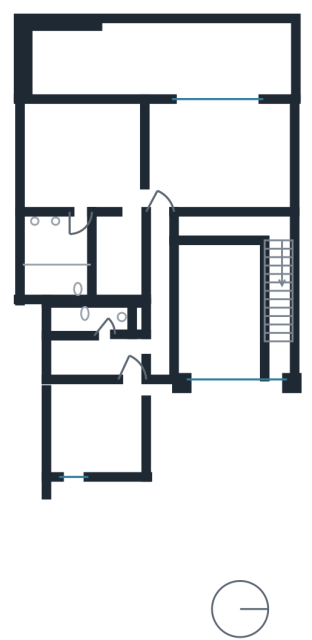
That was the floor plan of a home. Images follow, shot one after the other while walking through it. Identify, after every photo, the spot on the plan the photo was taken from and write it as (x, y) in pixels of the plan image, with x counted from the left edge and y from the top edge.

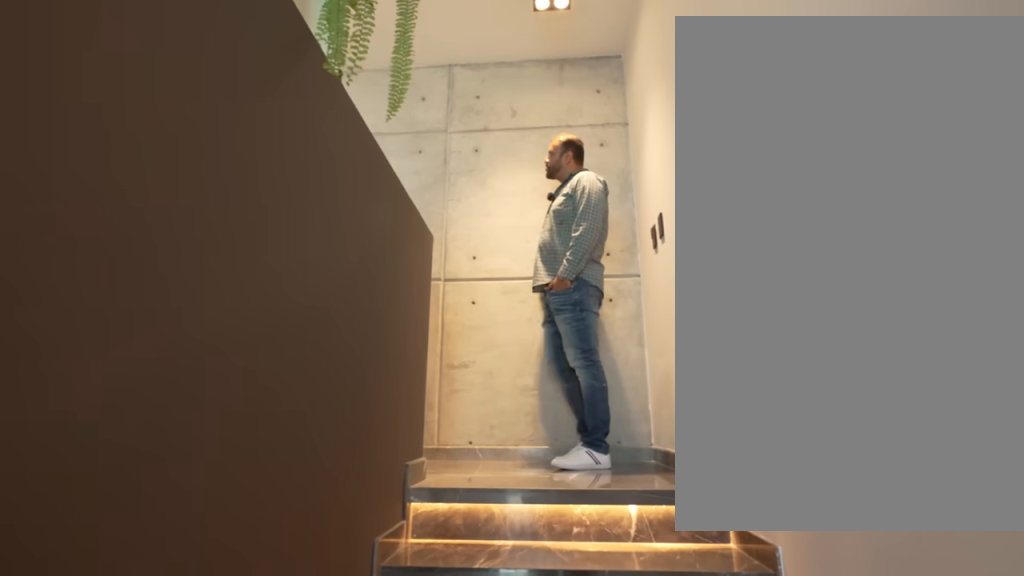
(278, 278)
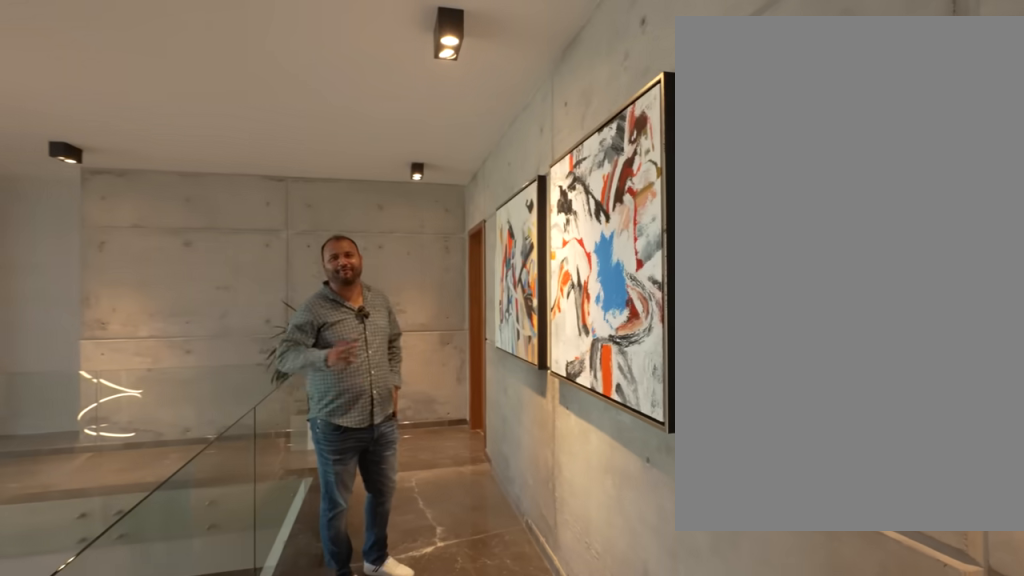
(274, 227)
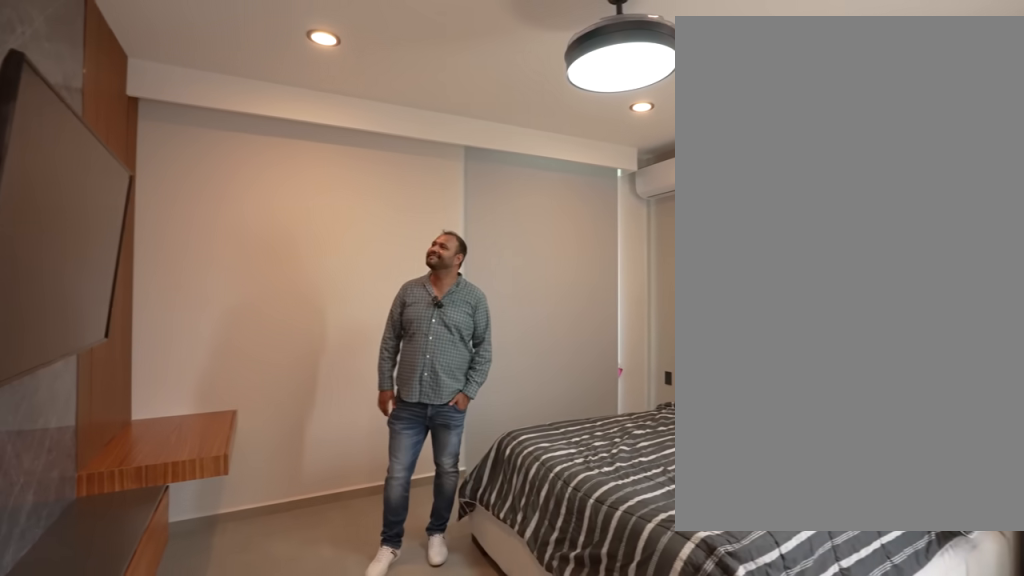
(122, 405)
